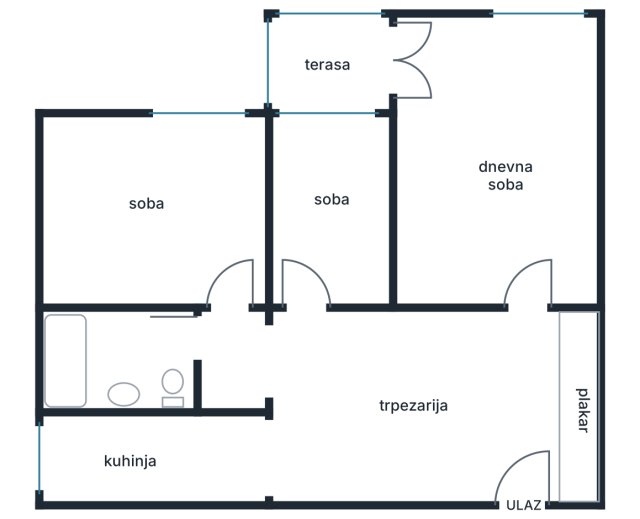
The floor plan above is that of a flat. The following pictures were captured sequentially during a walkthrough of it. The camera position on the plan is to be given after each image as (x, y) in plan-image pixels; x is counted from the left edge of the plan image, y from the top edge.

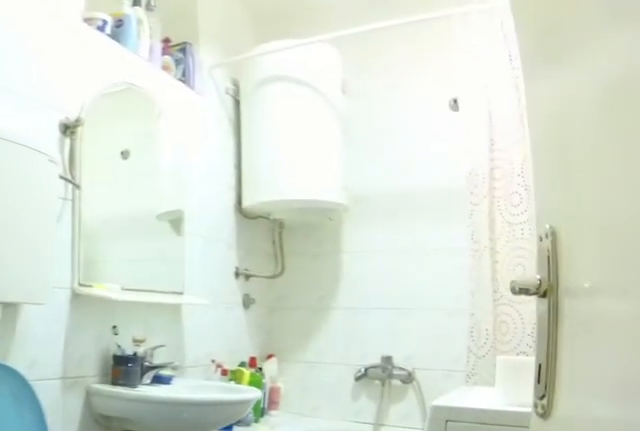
(229, 313)
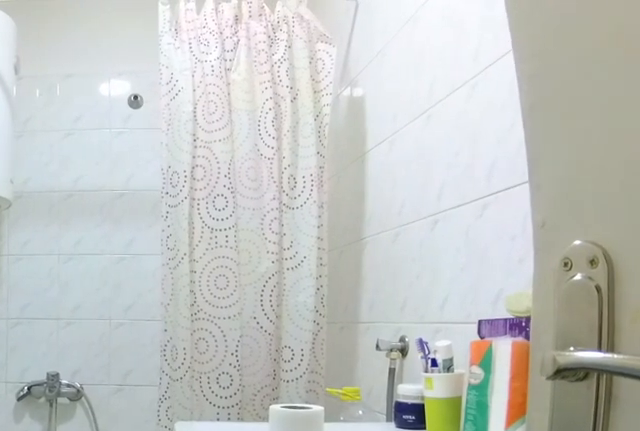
(209, 338)
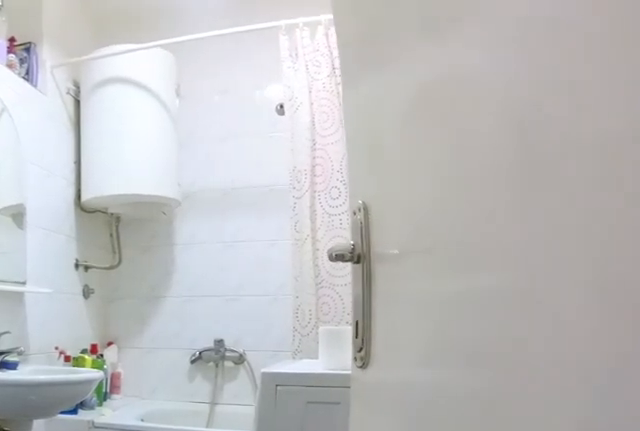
(215, 319)
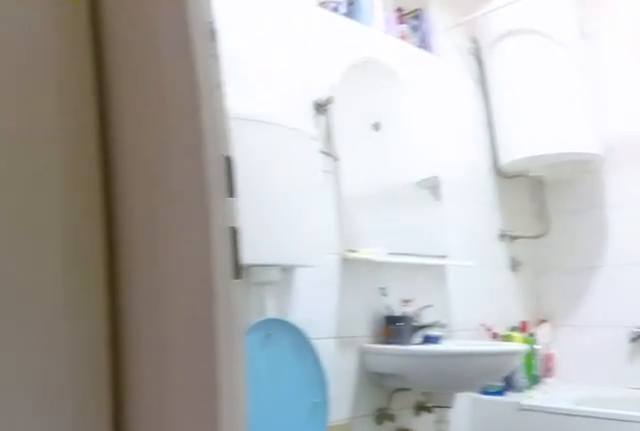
(213, 321)
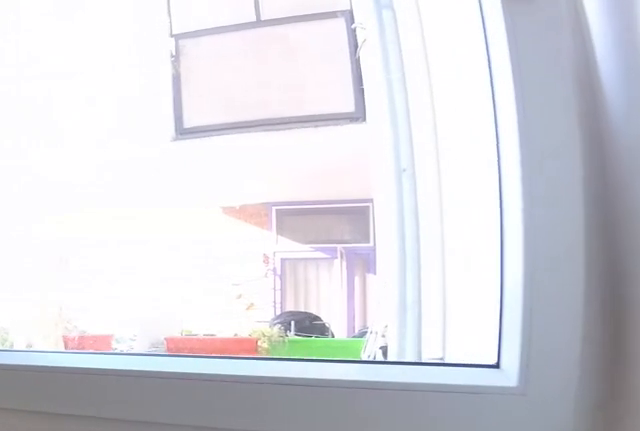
(85, 452)
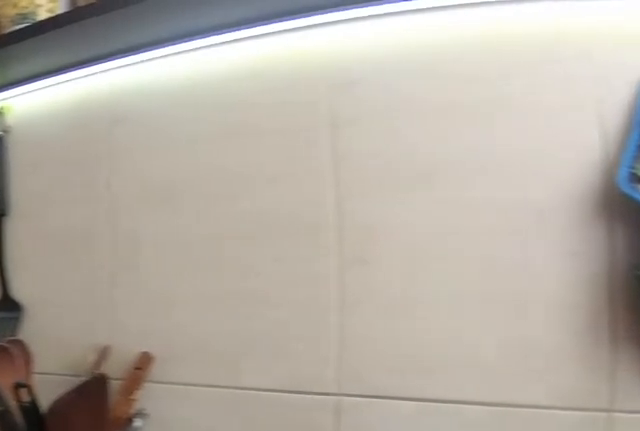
(54, 438)
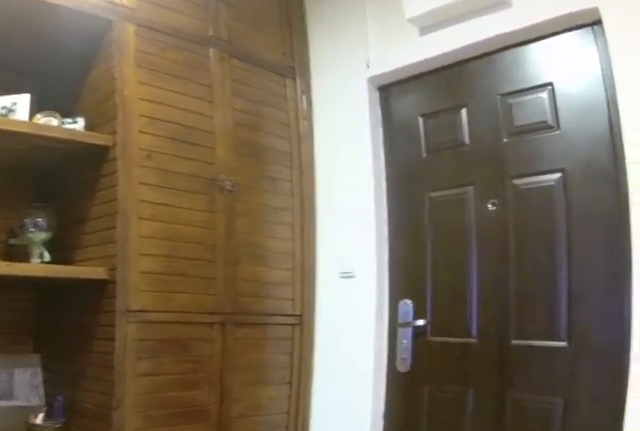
(449, 415)
